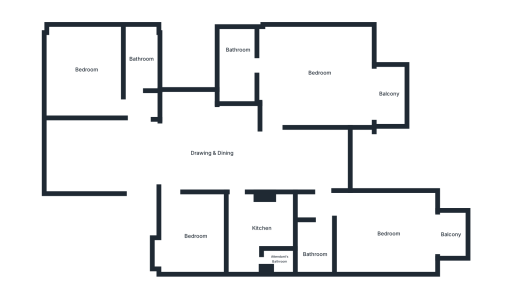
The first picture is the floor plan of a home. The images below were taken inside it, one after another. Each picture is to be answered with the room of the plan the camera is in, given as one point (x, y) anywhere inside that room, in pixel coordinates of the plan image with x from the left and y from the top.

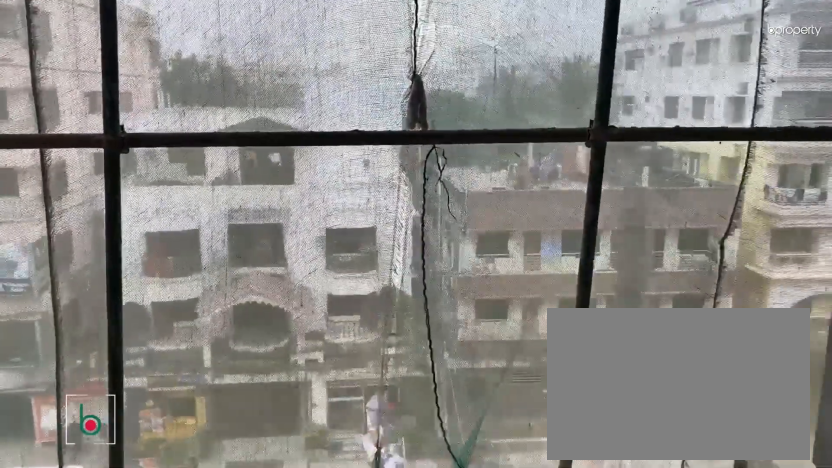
(449, 233)
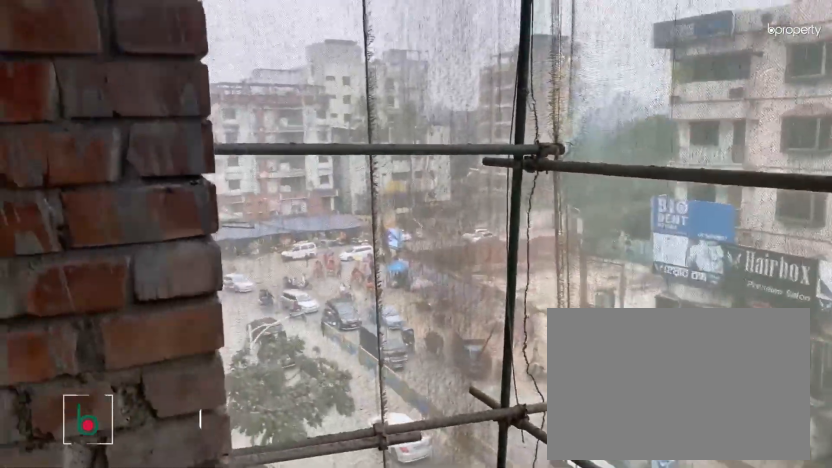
(449, 233)
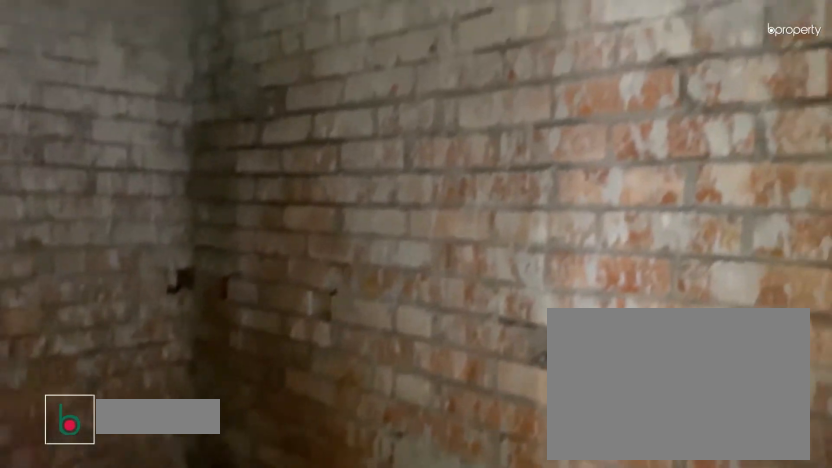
(313, 246)
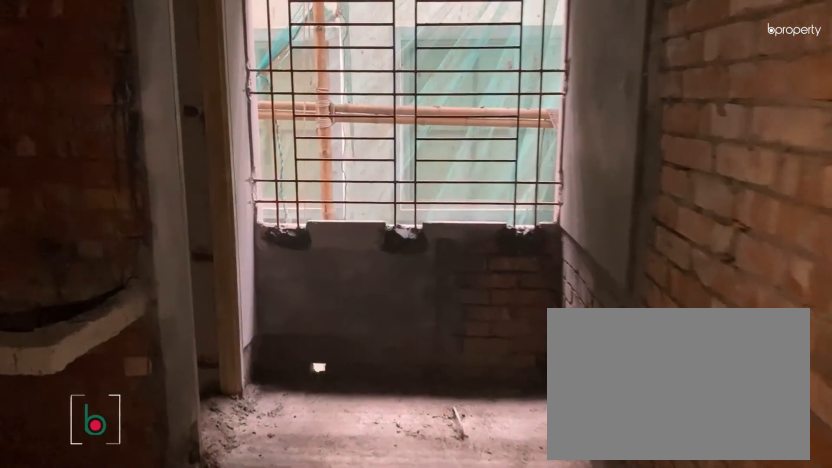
(260, 225)
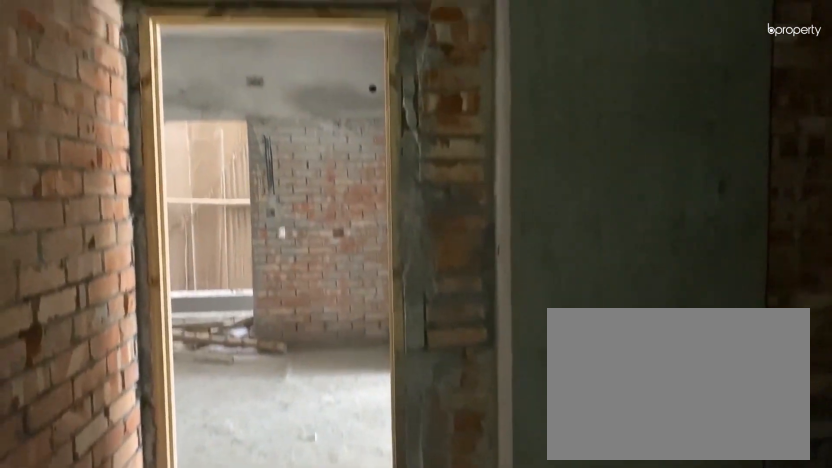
(260, 225)
